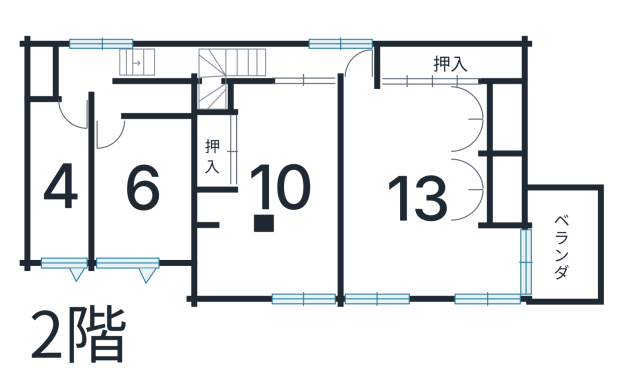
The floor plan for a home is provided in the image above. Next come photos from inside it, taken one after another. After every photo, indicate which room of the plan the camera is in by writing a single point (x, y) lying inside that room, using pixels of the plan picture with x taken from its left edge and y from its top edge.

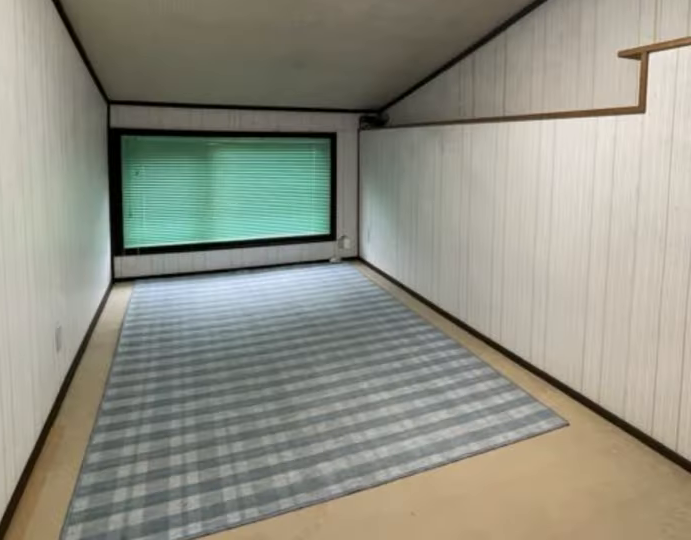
(68, 154)
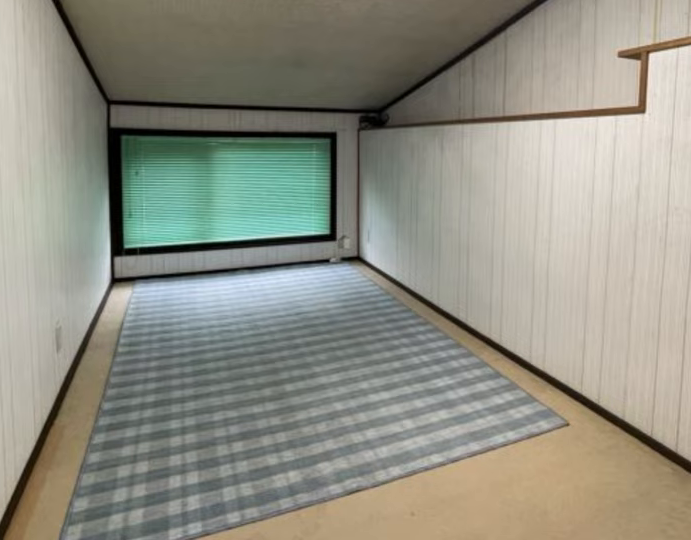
(68, 154)
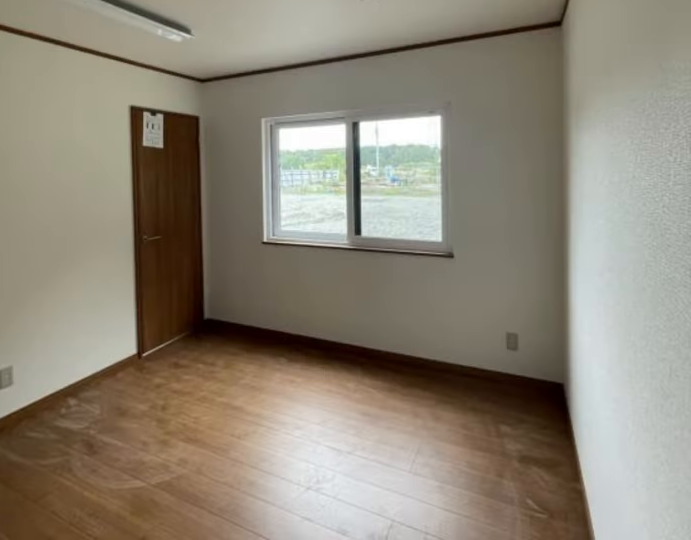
(141, 148)
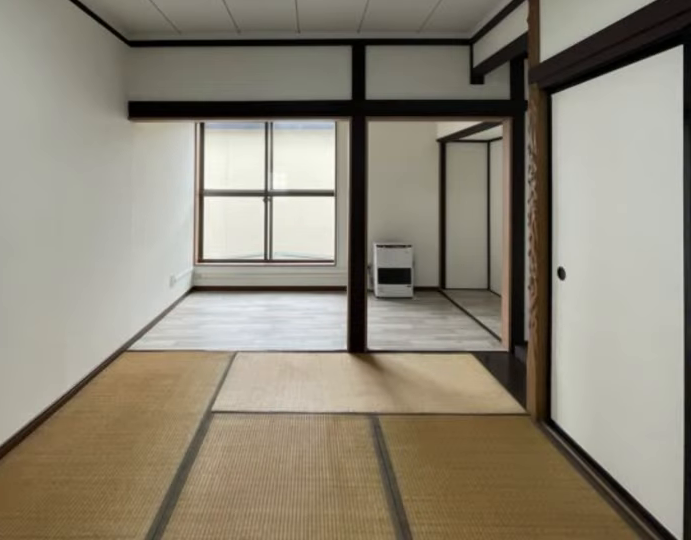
(289, 88)
